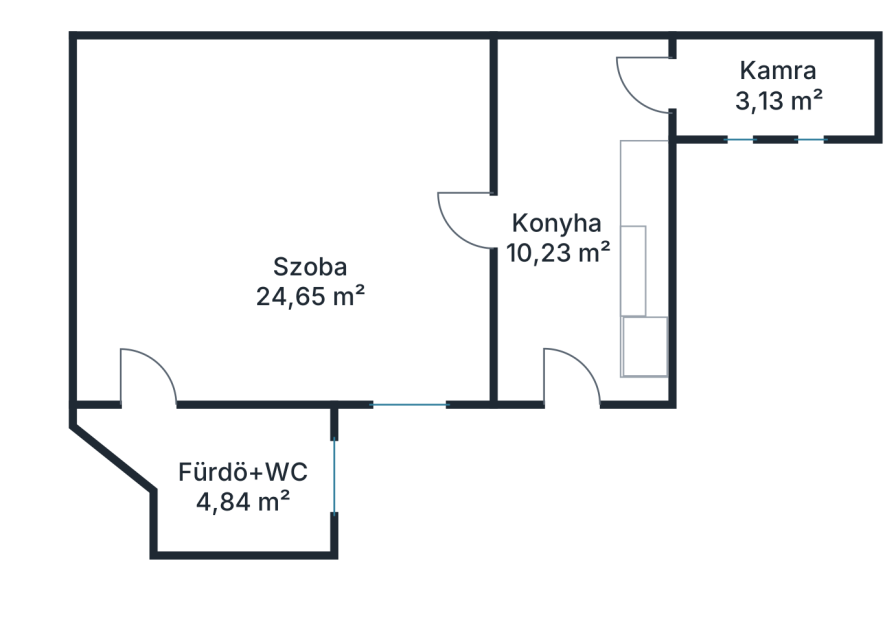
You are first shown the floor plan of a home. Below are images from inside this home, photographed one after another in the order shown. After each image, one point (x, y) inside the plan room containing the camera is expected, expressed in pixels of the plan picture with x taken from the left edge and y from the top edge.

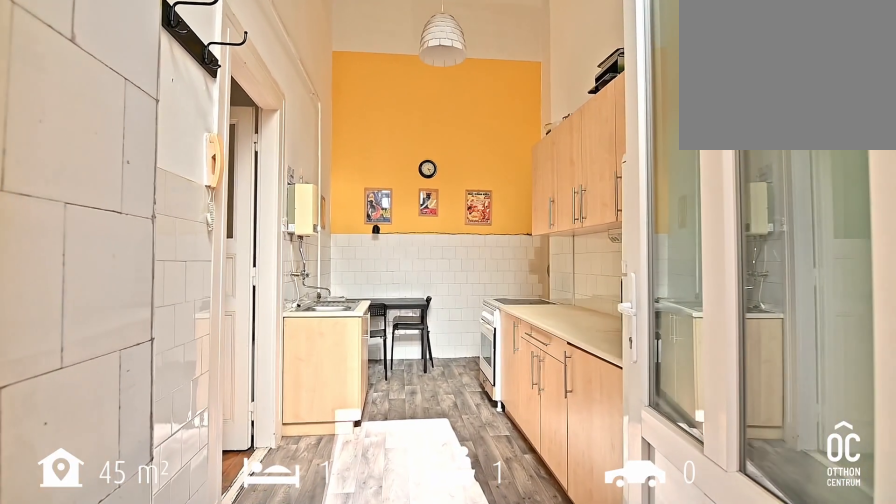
(559, 333)
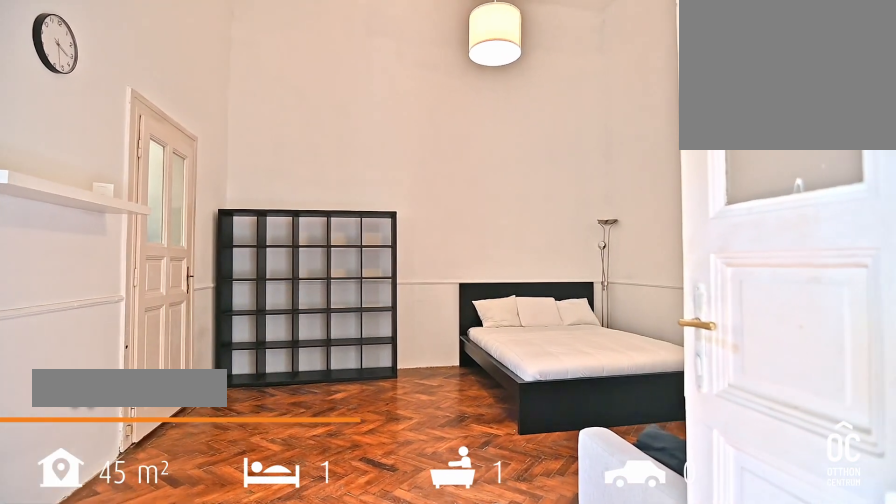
(284, 189)
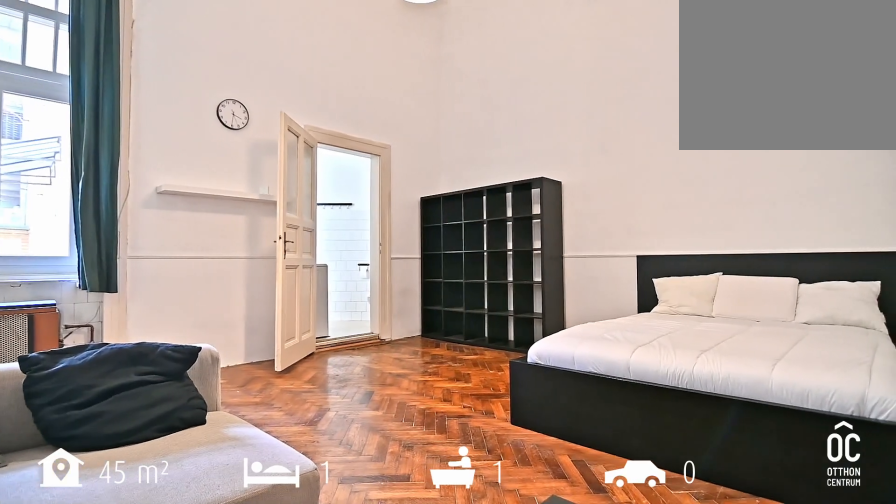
(284, 189)
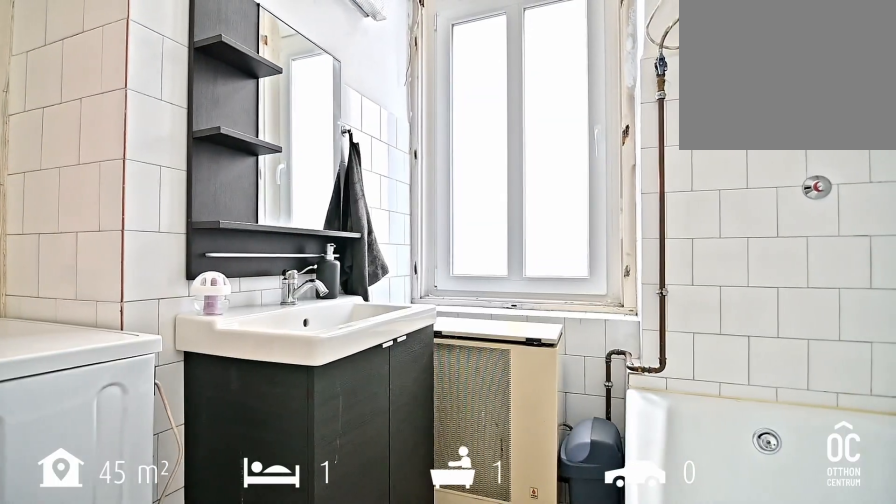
(241, 477)
